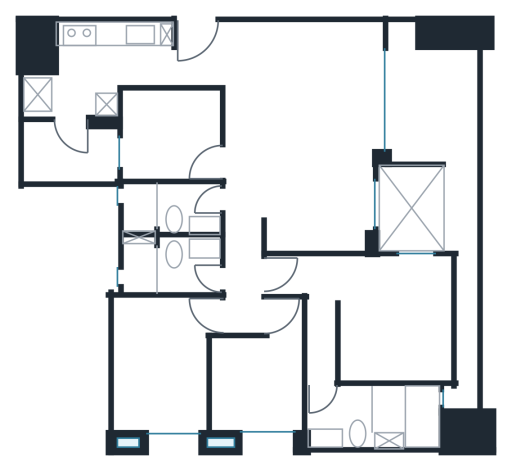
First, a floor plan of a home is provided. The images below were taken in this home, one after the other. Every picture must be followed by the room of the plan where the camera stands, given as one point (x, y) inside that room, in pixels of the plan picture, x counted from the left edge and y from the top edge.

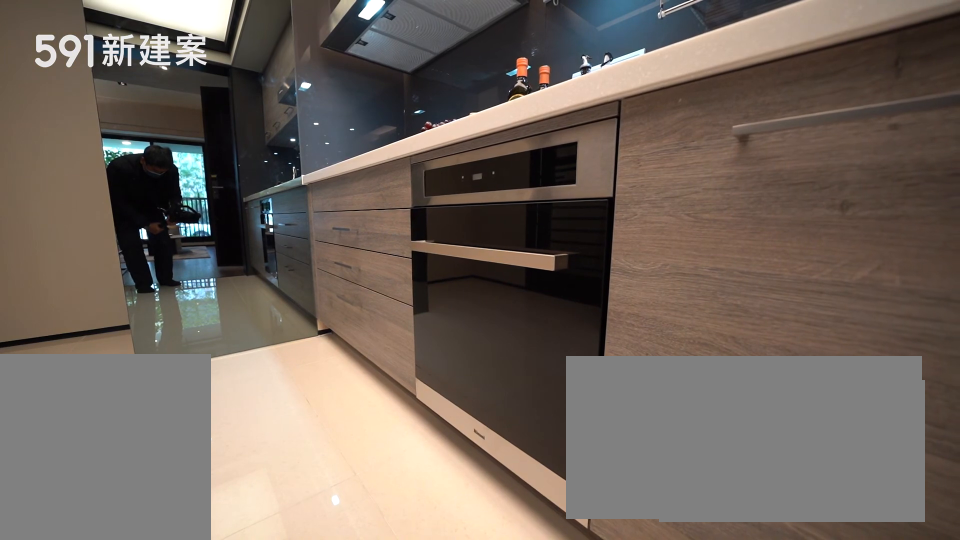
(110, 54)
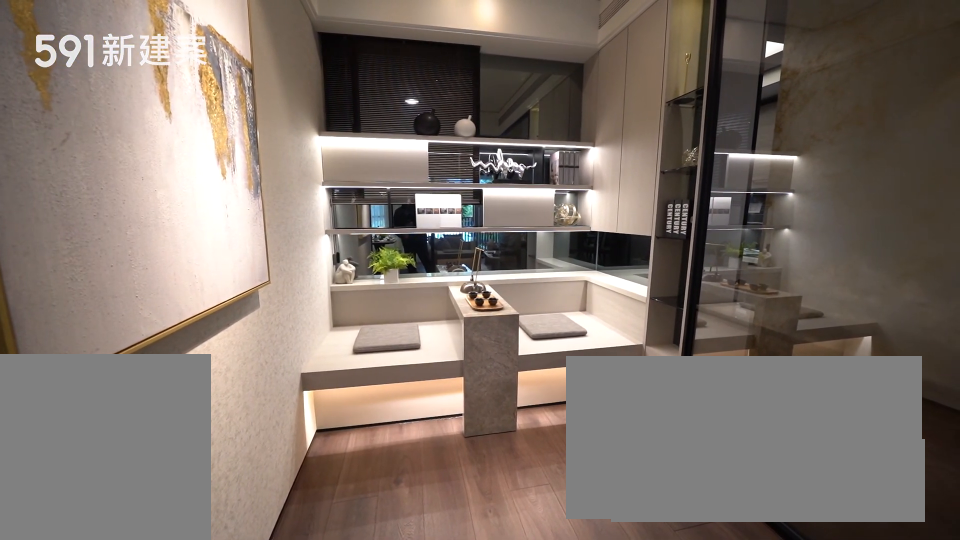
(169, 131)
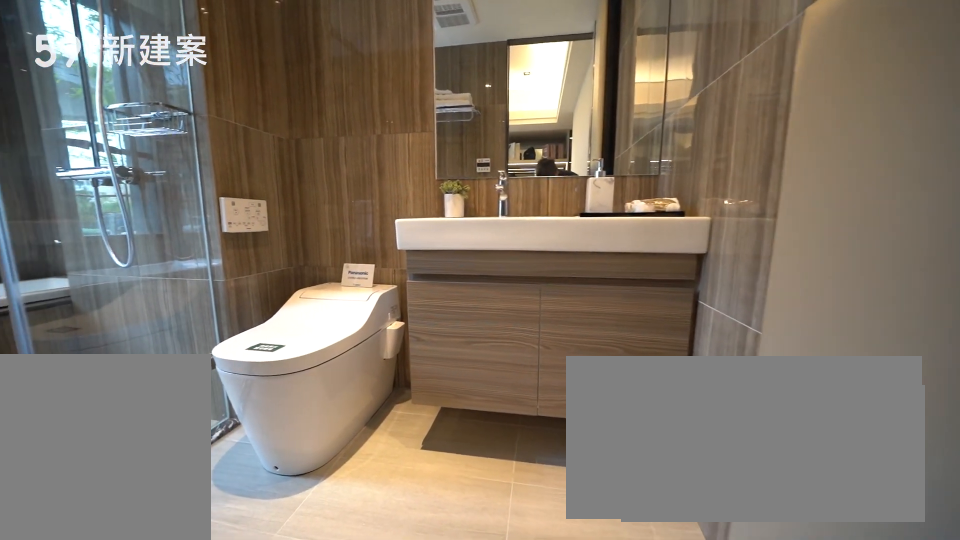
(381, 416)
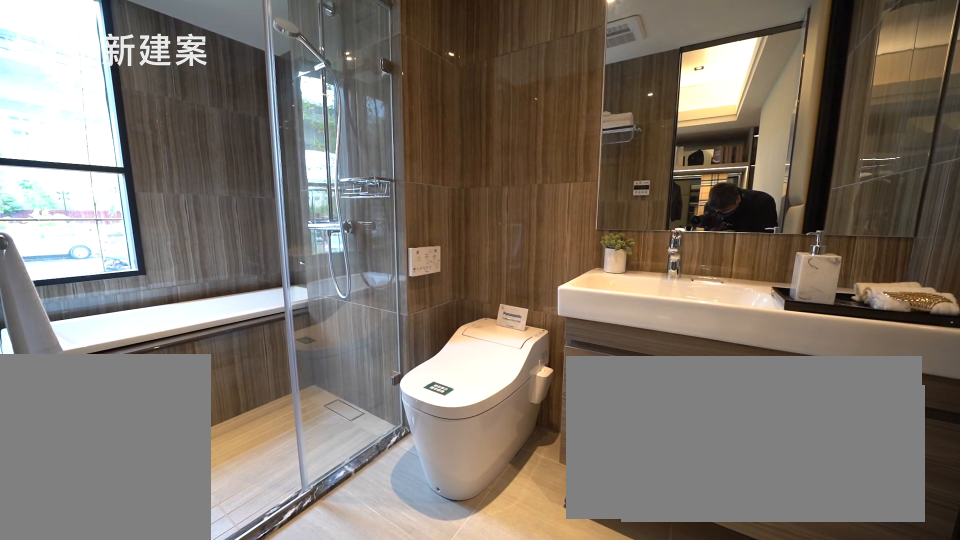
(381, 416)
